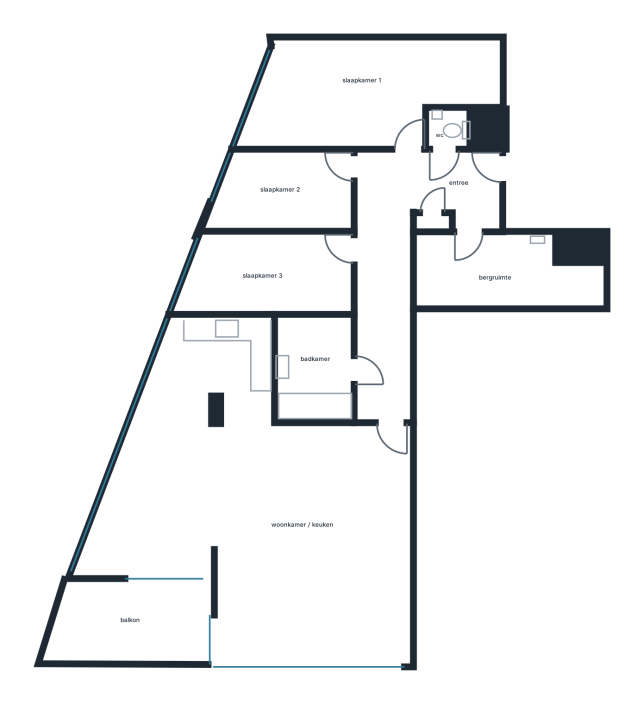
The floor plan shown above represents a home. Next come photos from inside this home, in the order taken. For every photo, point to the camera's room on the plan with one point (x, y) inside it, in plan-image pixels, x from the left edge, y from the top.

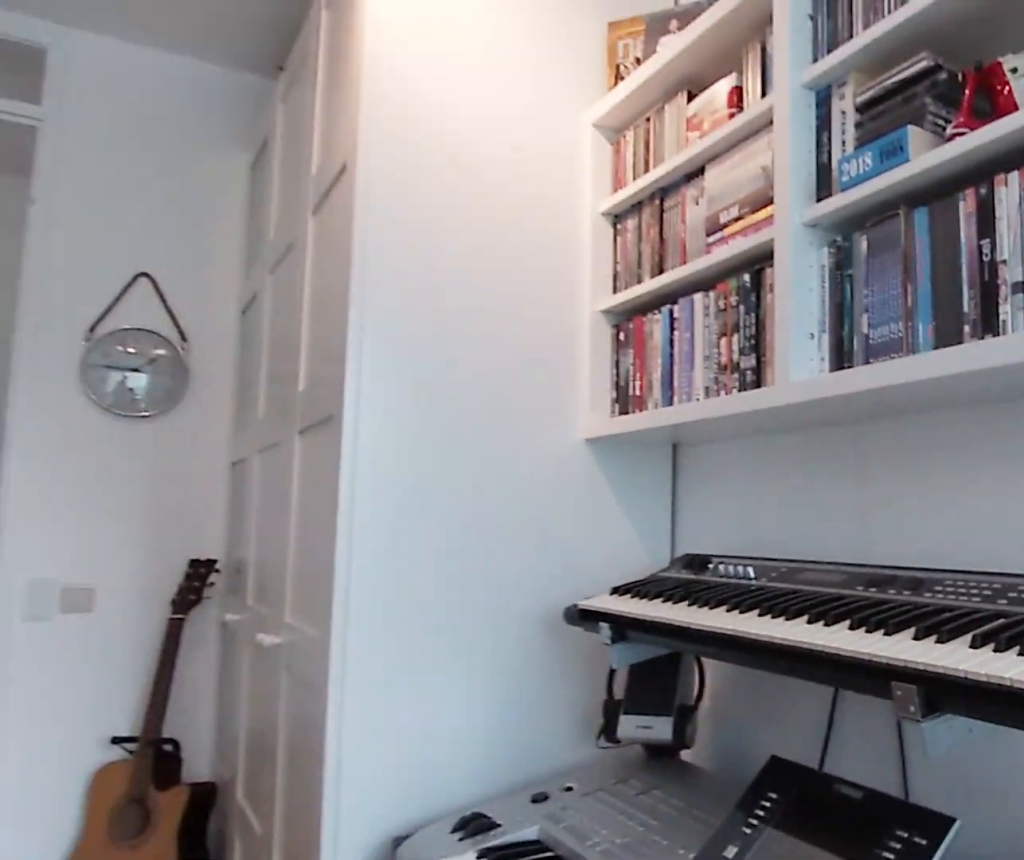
(270, 273)
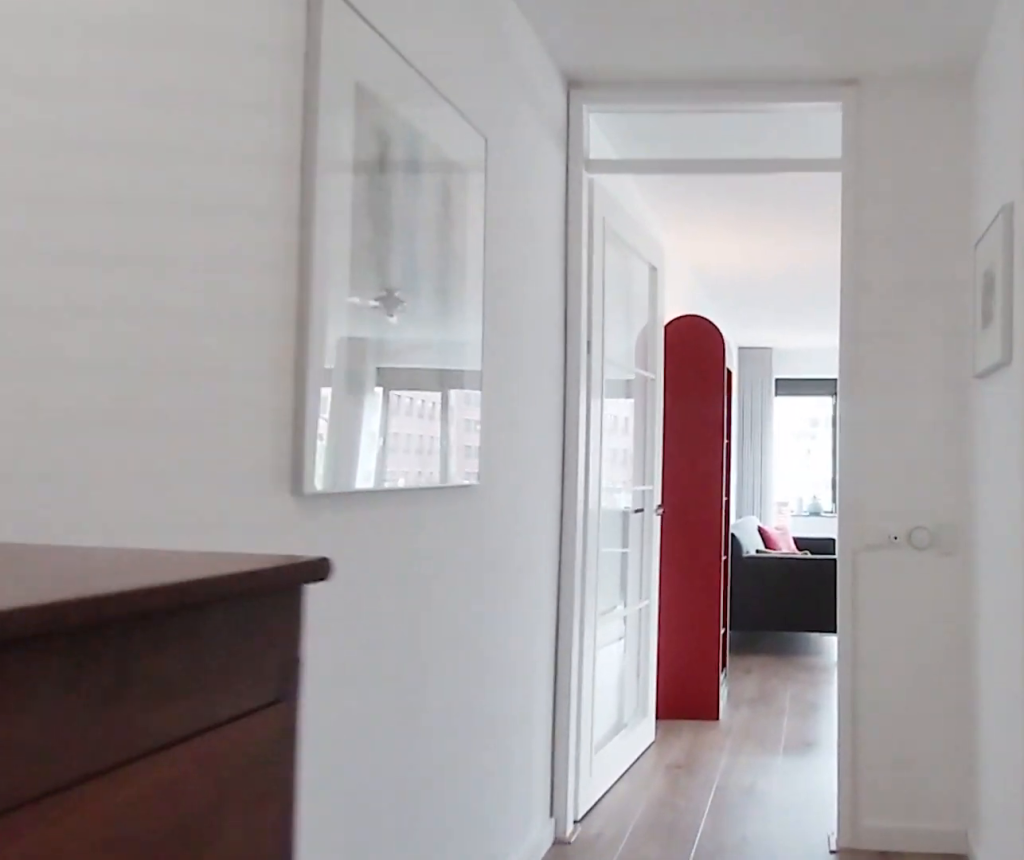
(405, 254)
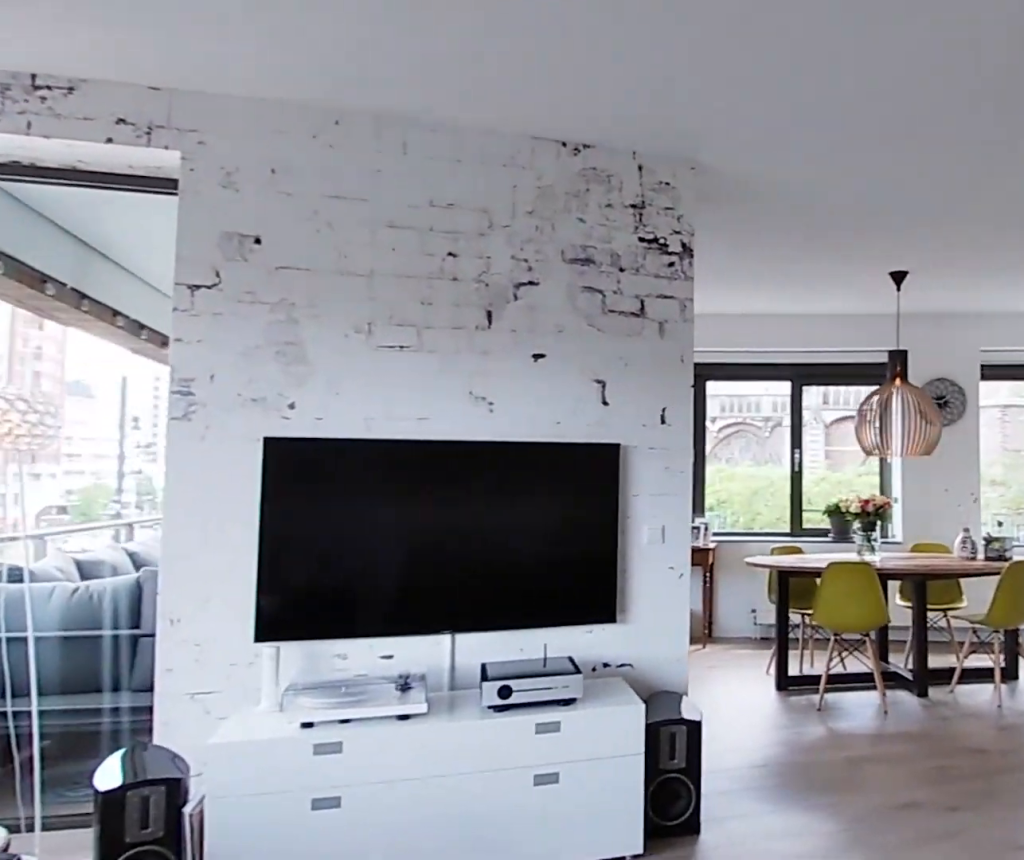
(322, 554)
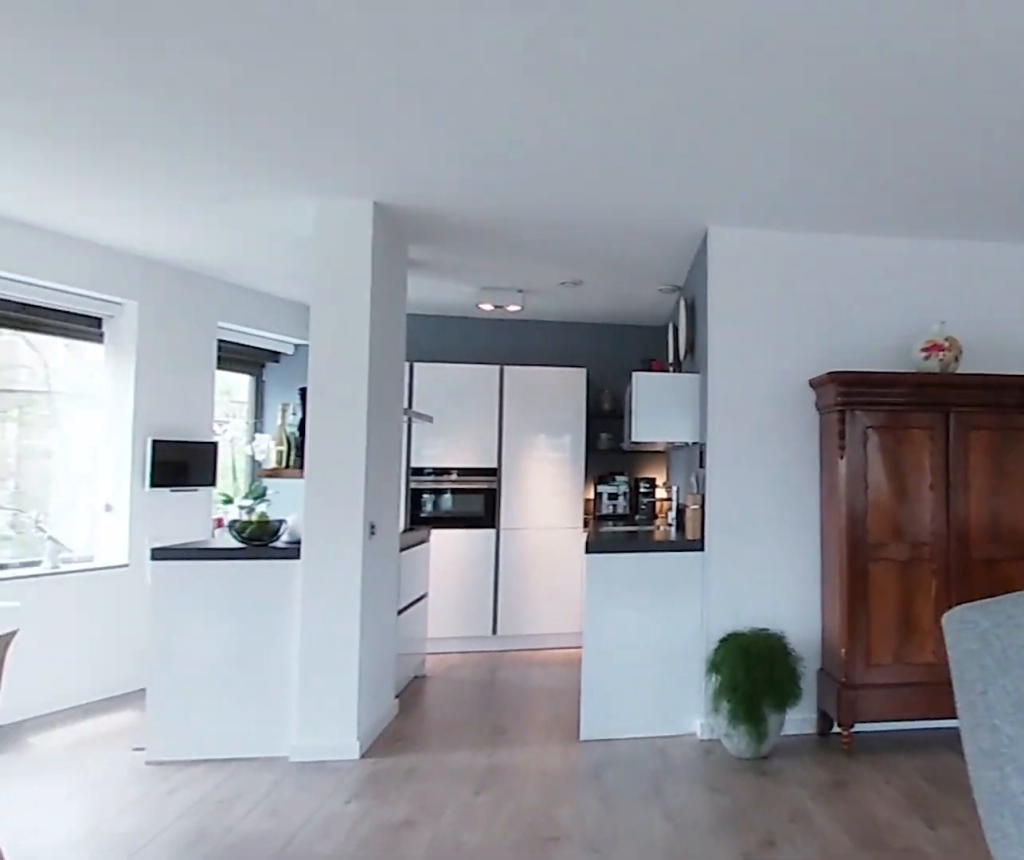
(322, 554)
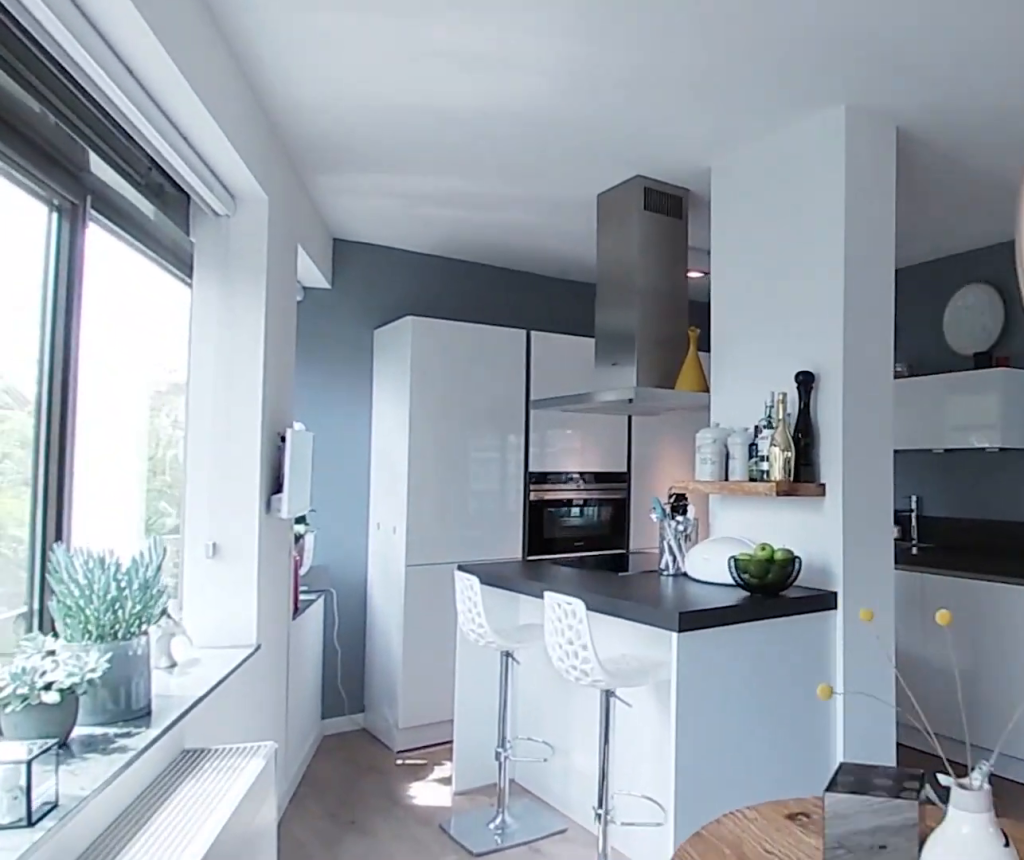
(180, 450)
